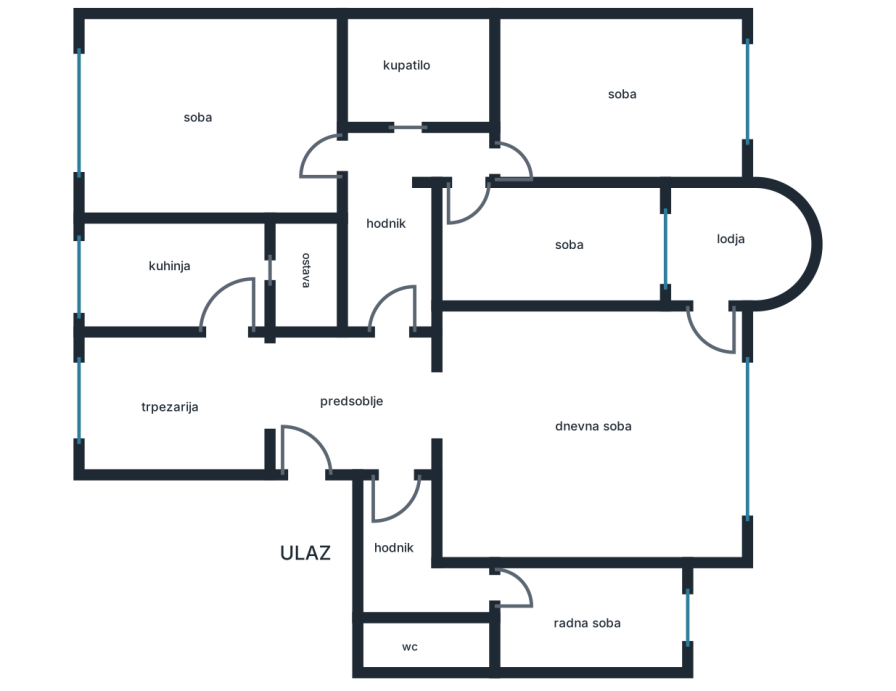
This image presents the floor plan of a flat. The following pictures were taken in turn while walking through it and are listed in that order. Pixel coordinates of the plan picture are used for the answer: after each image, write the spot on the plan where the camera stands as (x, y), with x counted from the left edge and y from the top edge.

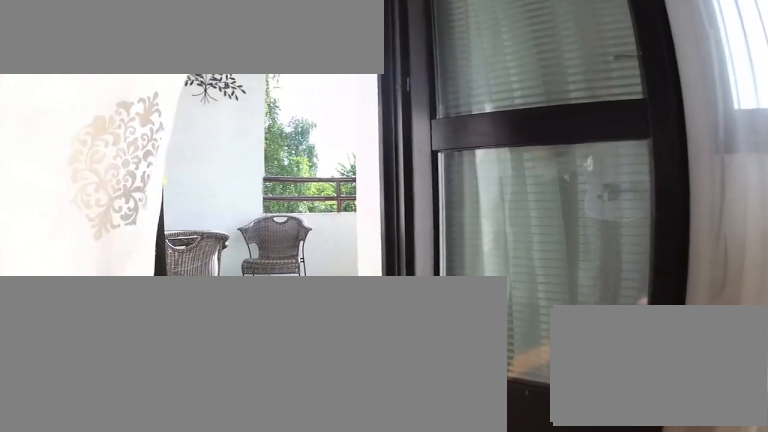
(636, 378)
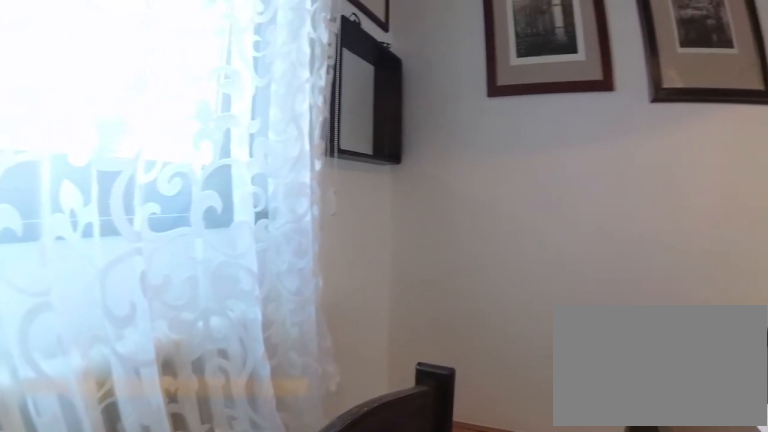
(134, 448)
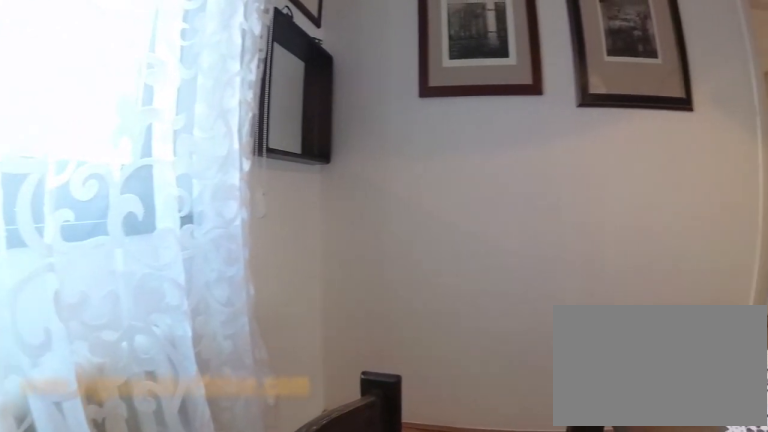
(131, 447)
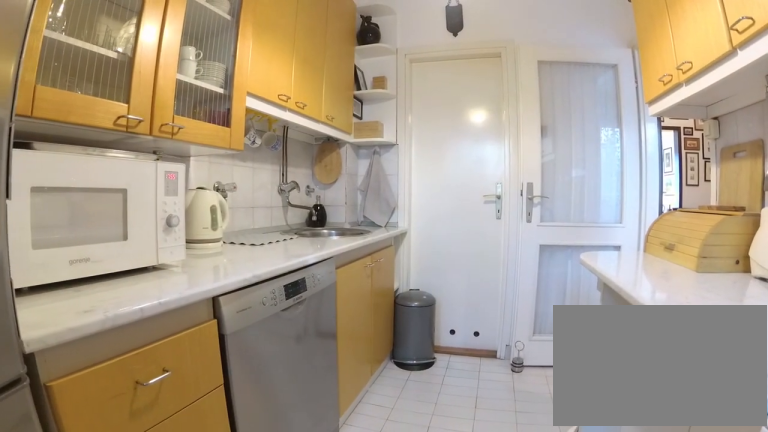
(88, 277)
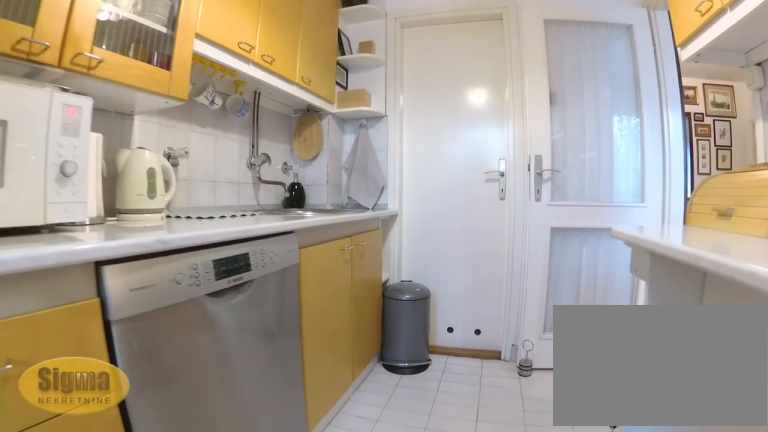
(121, 277)
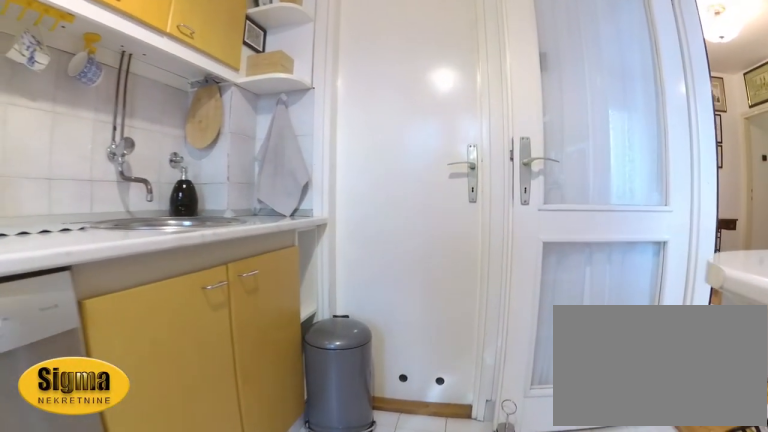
(153, 276)
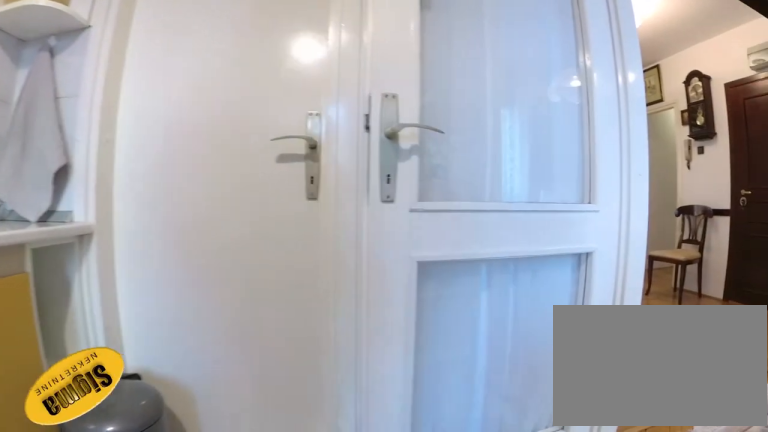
(185, 279)
